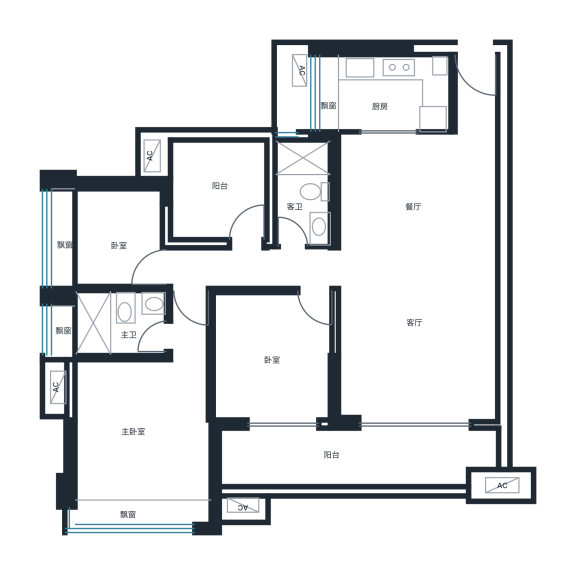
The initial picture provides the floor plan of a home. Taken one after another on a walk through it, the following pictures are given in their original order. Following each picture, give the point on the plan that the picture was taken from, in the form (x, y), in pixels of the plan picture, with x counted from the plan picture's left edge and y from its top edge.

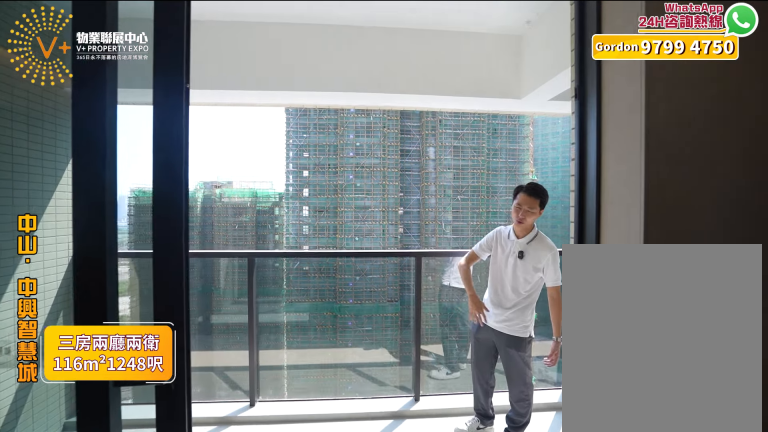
(408, 434)
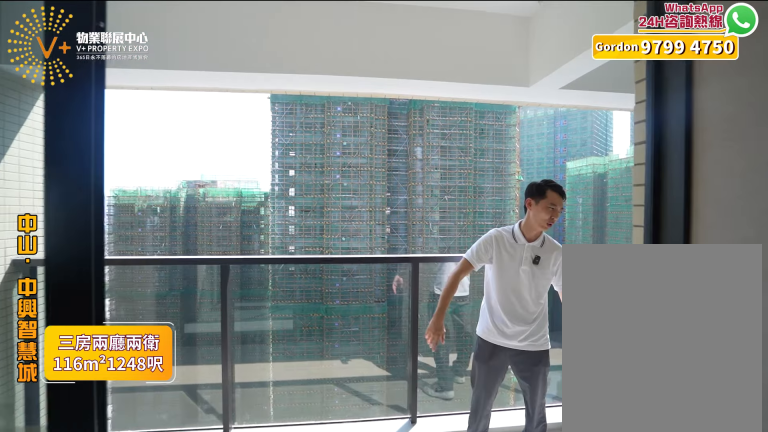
(408, 434)
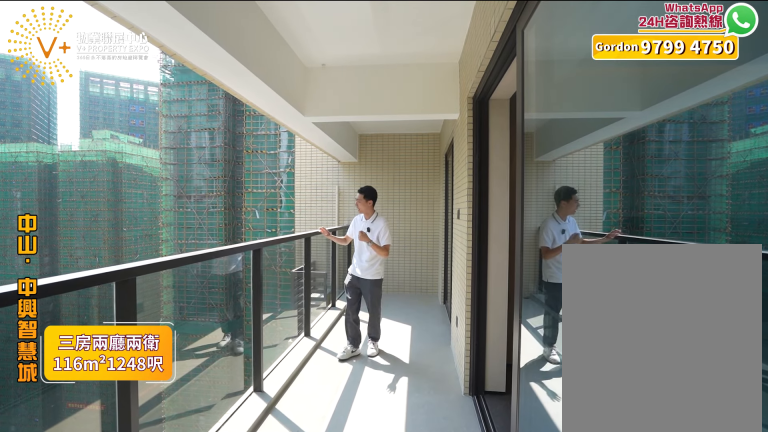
(407, 435)
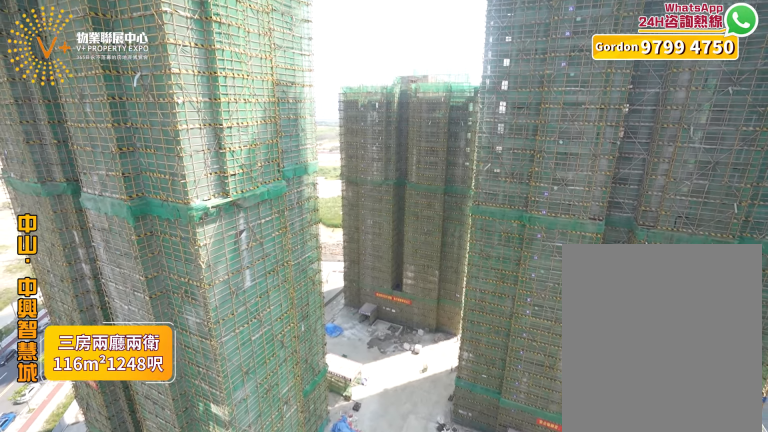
(405, 445)
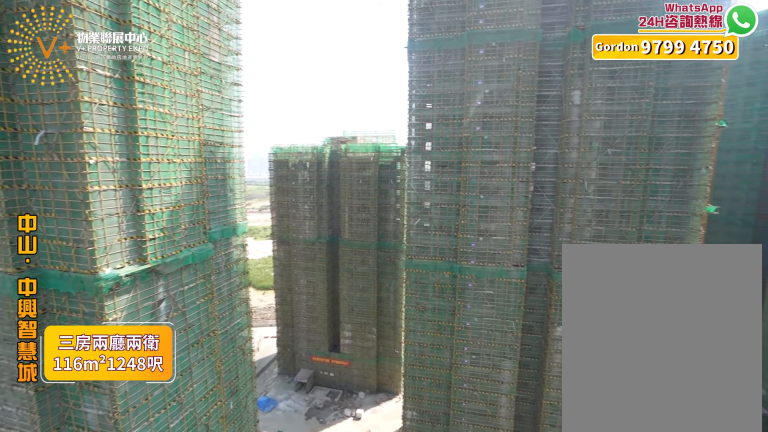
(405, 442)
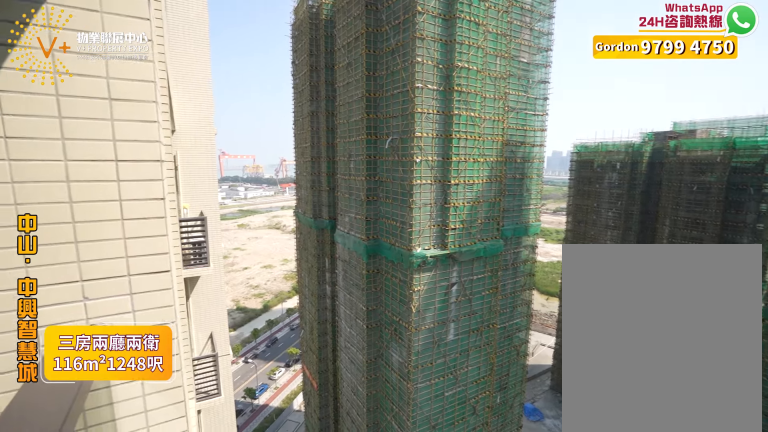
(408, 433)
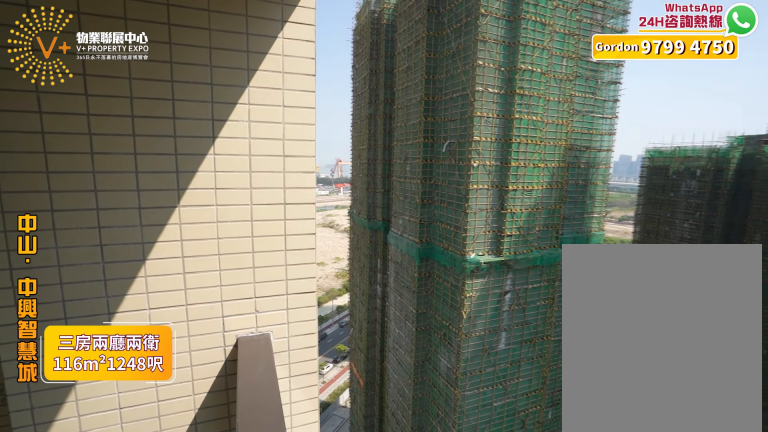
(404, 445)
